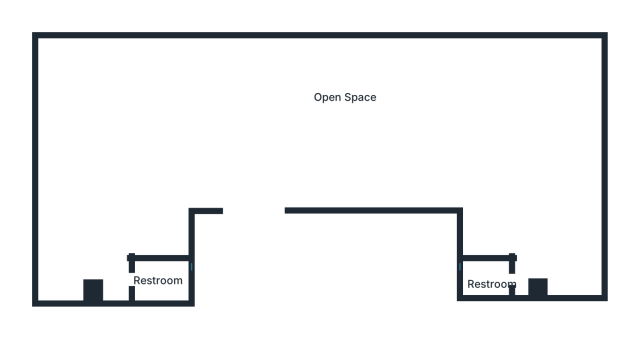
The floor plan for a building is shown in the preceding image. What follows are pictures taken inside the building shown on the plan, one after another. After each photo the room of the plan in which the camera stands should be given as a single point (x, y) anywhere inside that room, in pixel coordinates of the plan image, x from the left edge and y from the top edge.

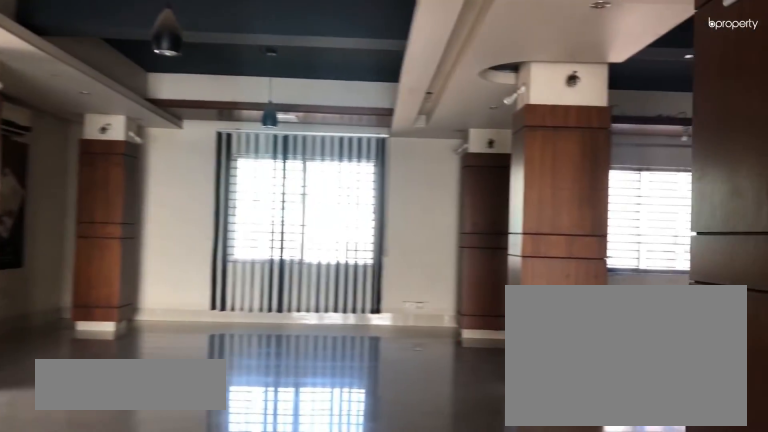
(339, 109)
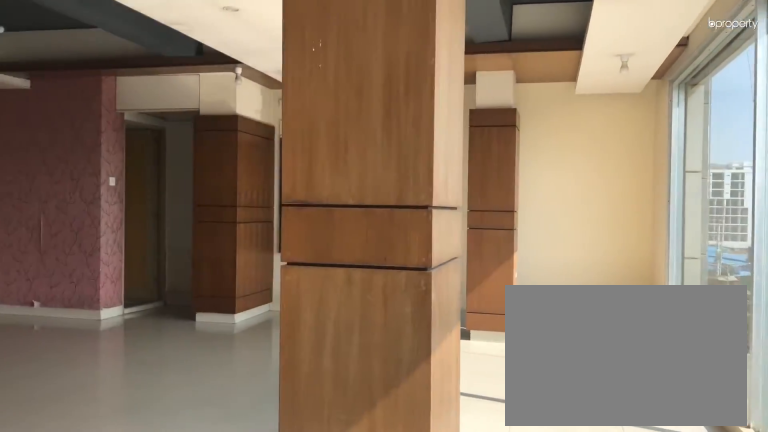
(339, 109)
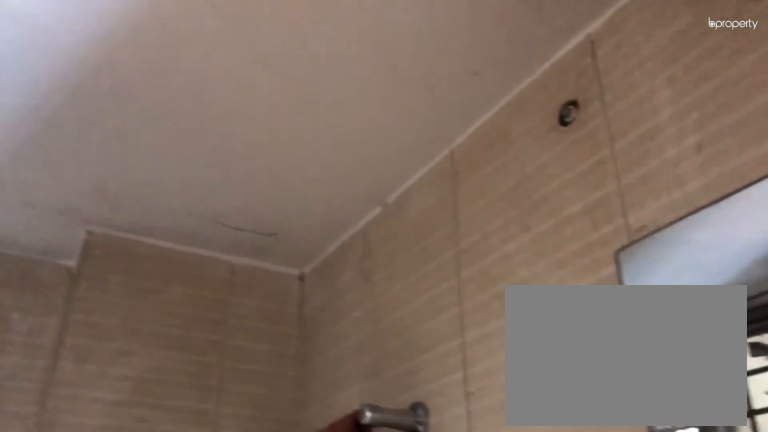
(161, 282)
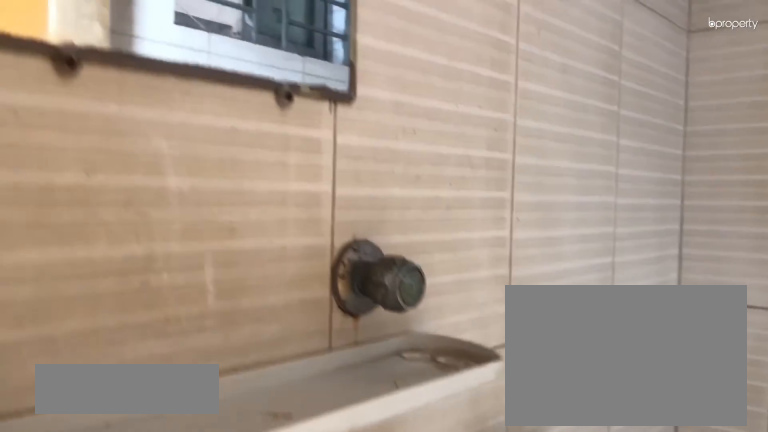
(492, 282)
